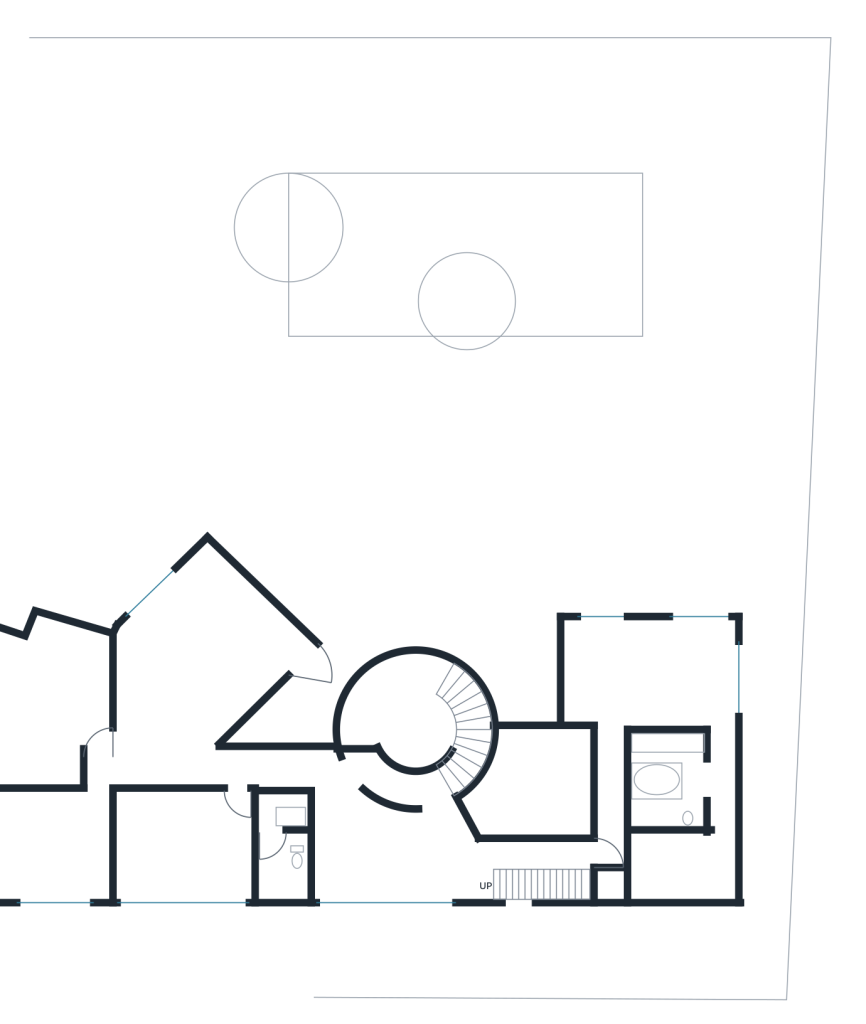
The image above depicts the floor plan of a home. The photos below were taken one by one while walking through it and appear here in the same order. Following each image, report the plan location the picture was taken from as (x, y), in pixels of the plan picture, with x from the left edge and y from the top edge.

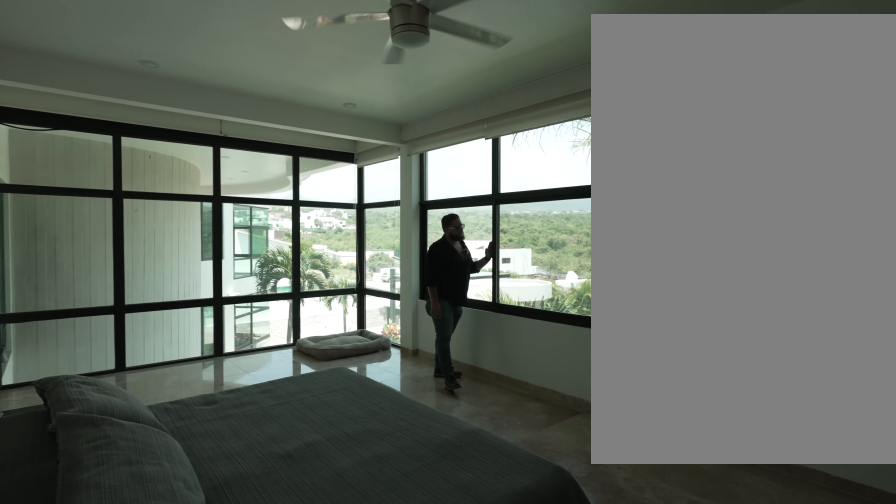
(719, 699)
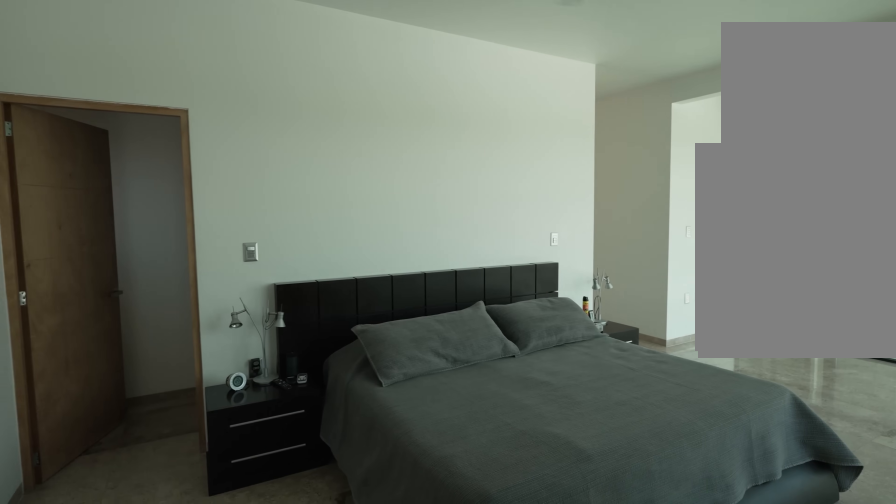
(719, 698)
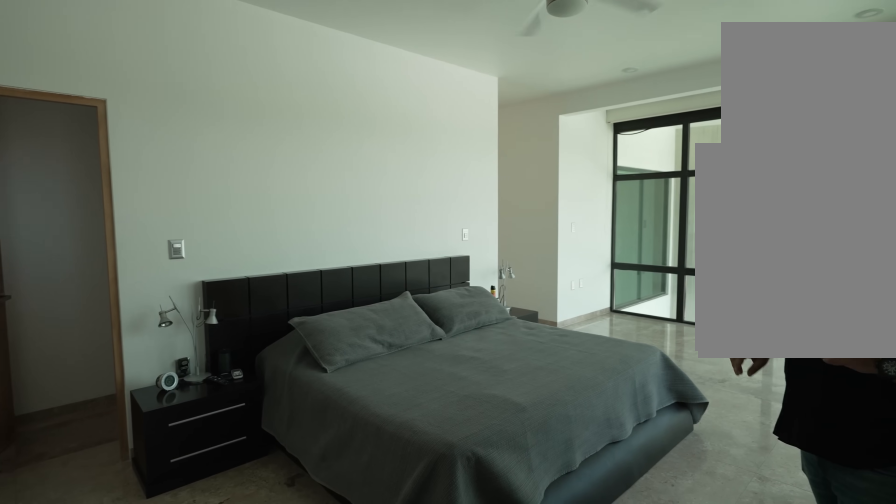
(721, 659)
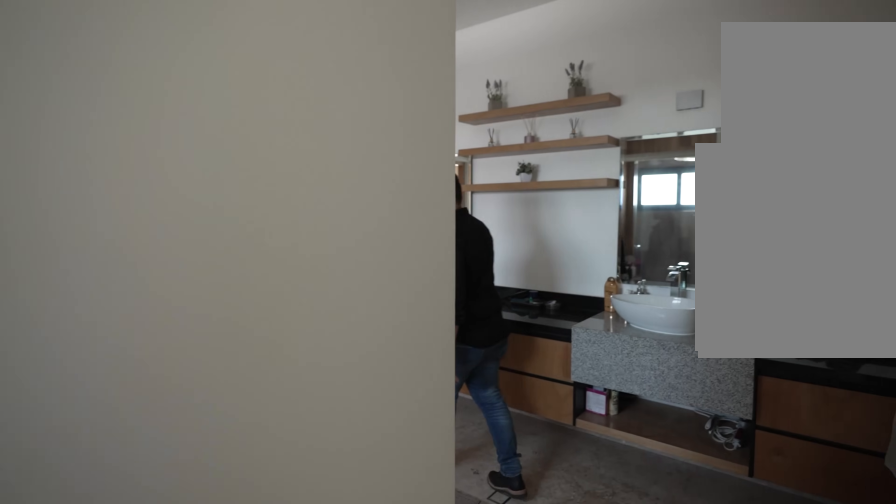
(720, 707)
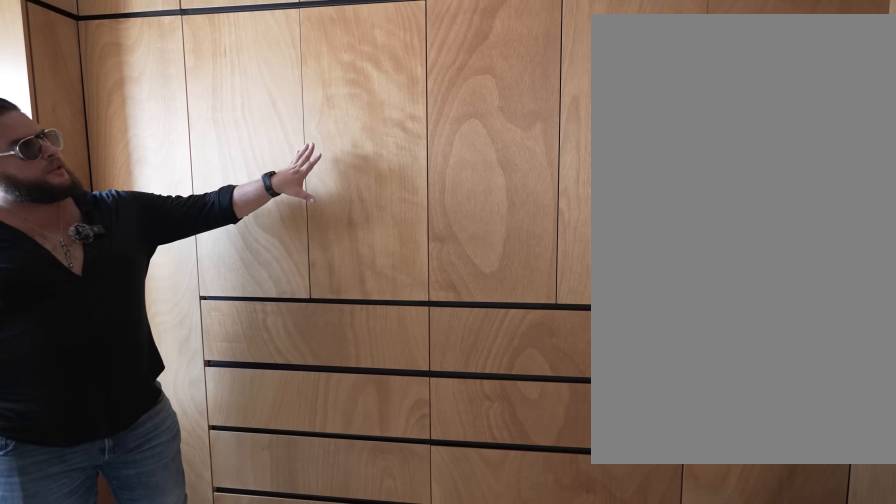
(675, 870)
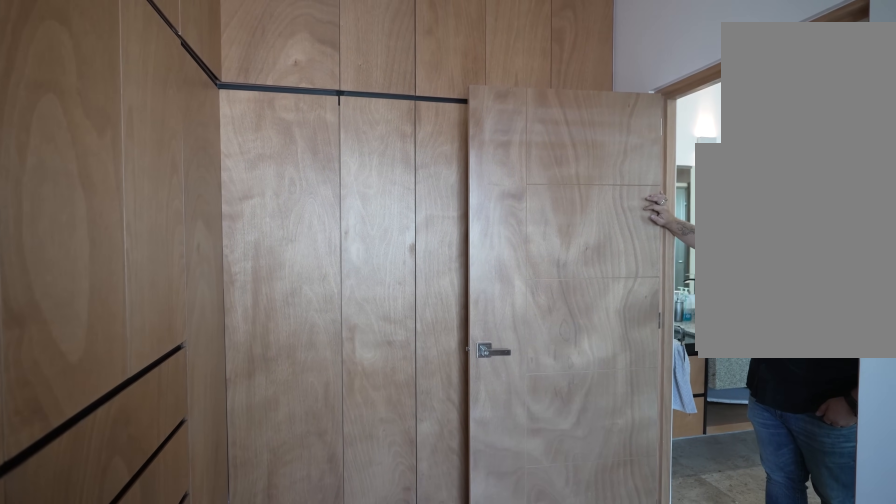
(676, 870)
